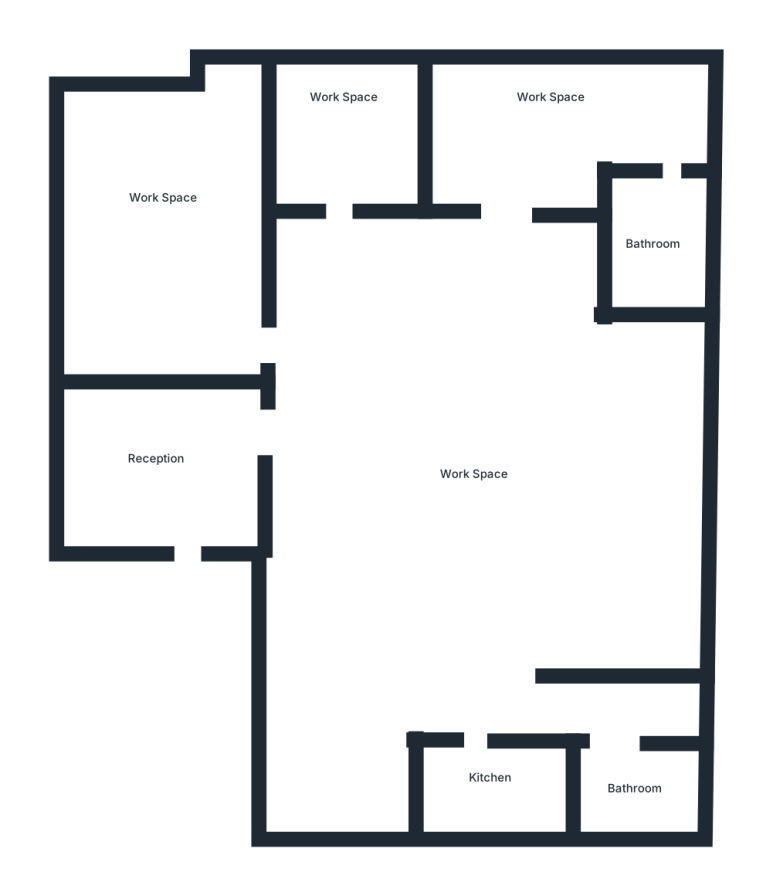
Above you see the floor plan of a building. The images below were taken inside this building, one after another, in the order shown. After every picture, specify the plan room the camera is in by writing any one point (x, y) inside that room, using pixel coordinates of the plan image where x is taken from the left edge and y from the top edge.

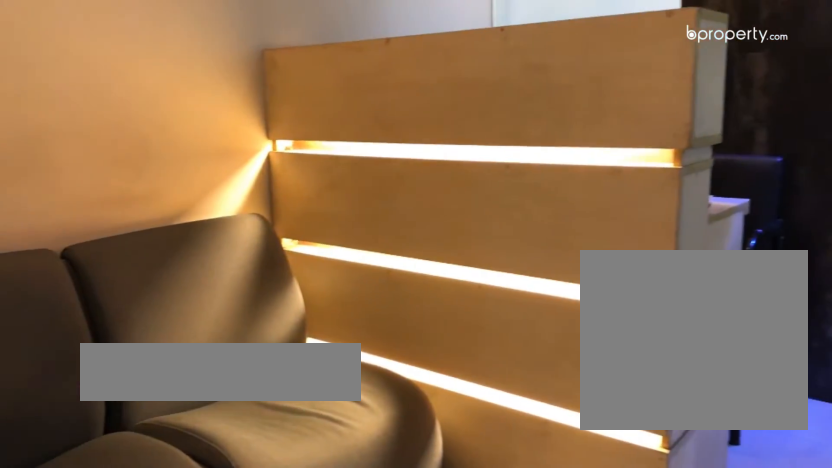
(173, 486)
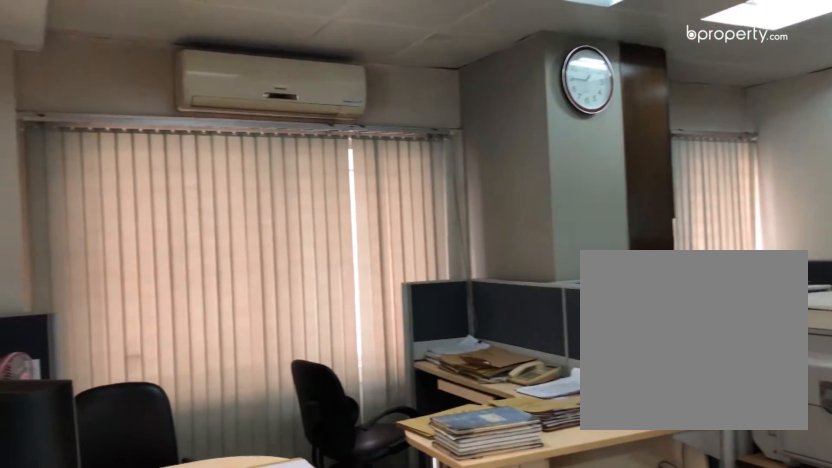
(480, 495)
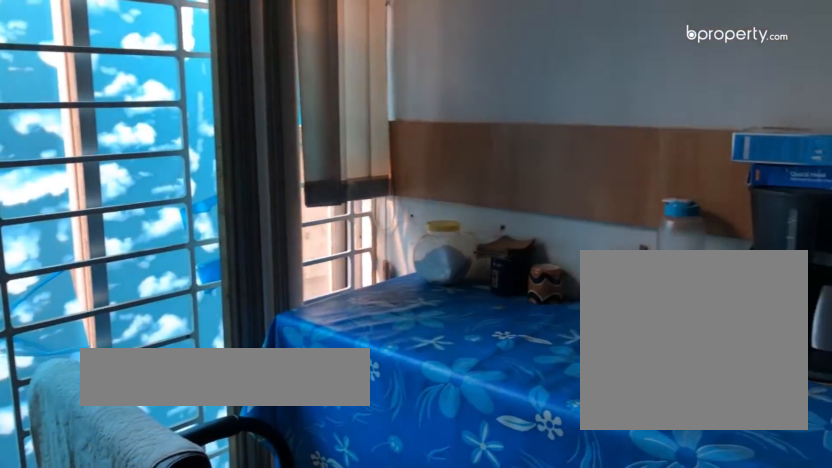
(491, 795)
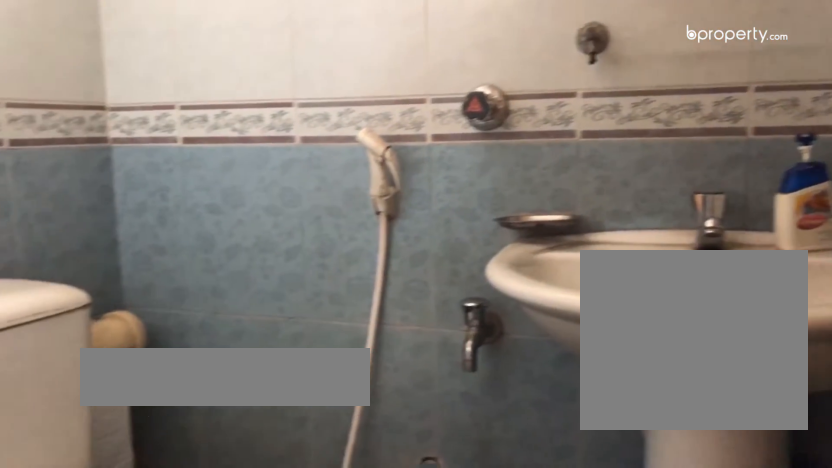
(636, 798)
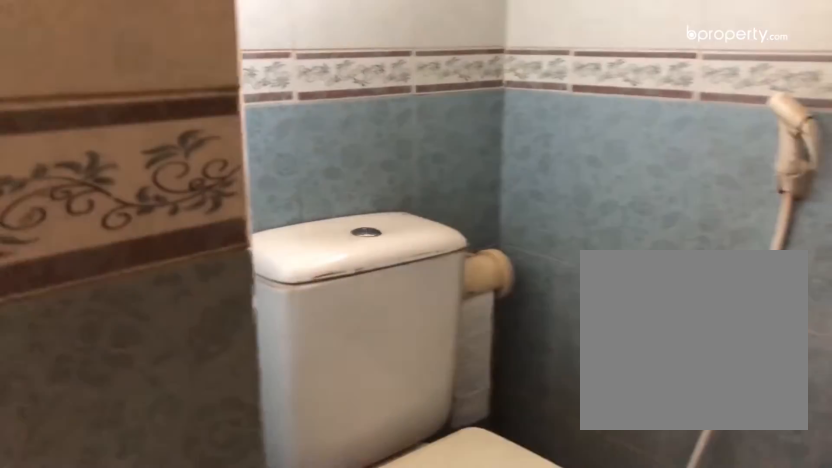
(636, 798)
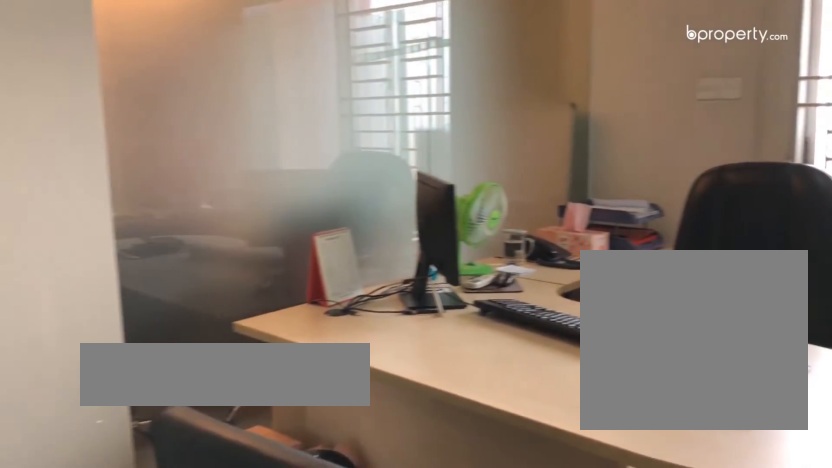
(351, 110)
